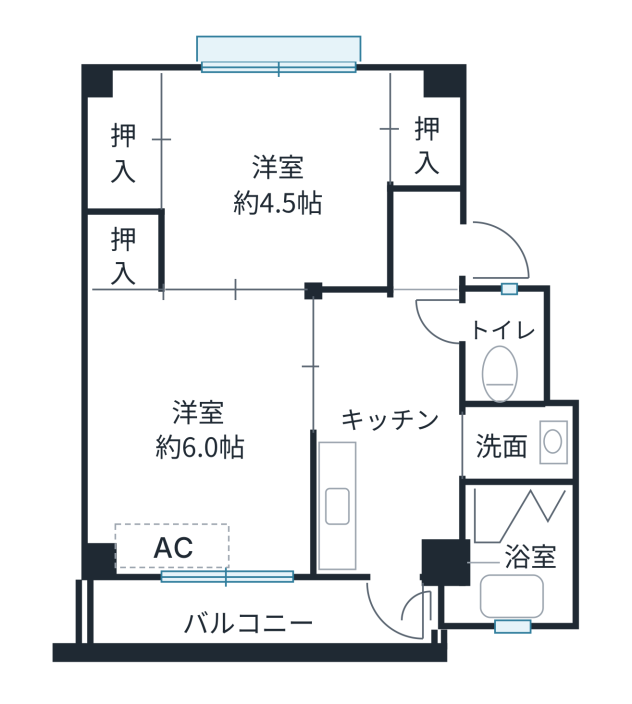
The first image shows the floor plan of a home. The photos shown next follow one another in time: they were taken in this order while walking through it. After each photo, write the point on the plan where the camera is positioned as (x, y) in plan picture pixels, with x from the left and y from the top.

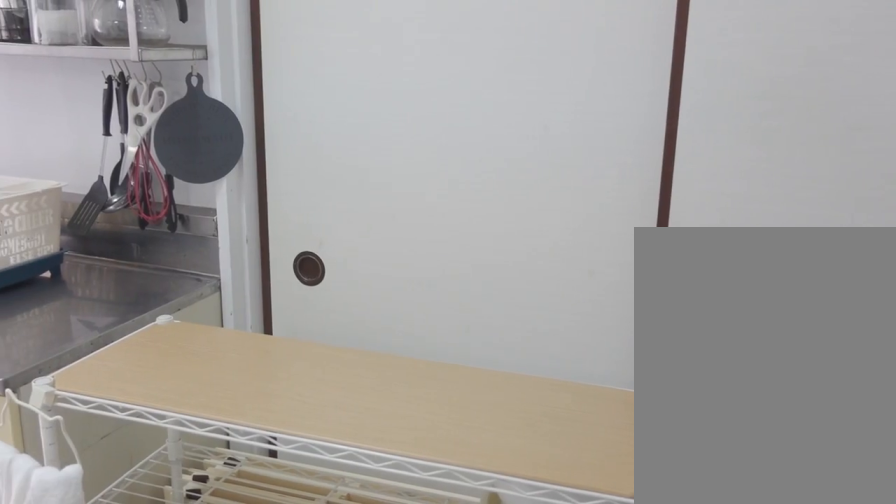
(410, 454)
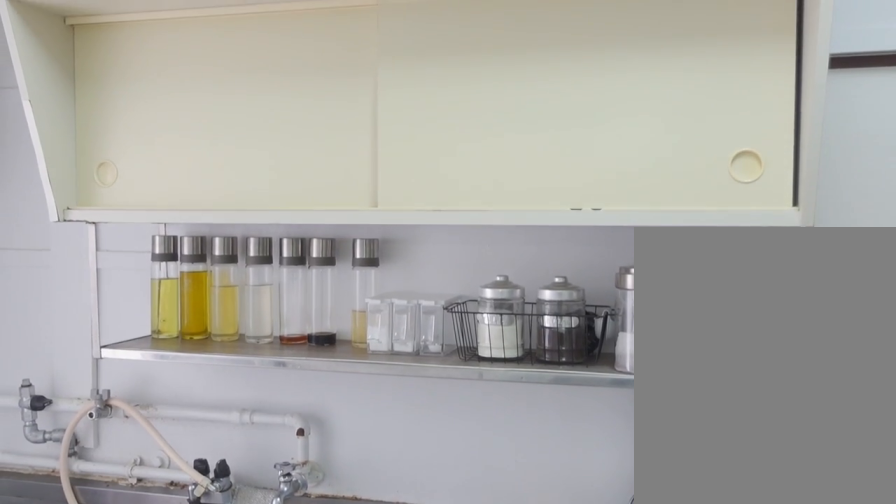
(410, 455)
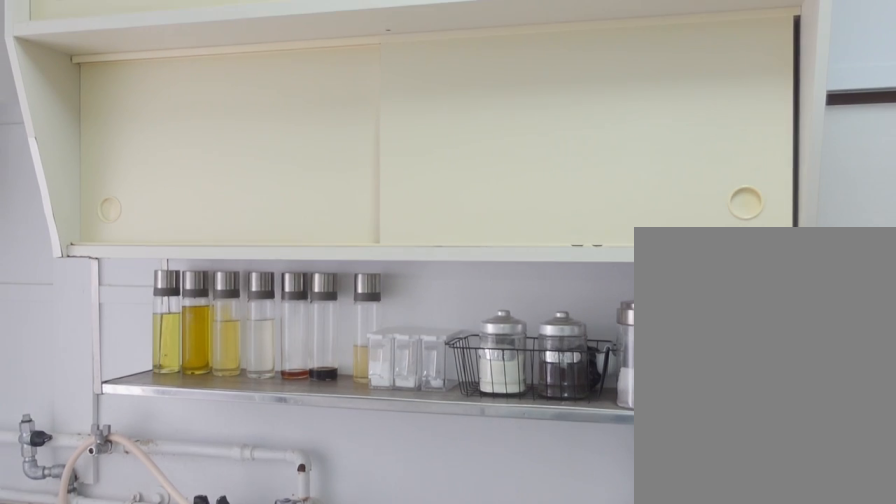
(410, 455)
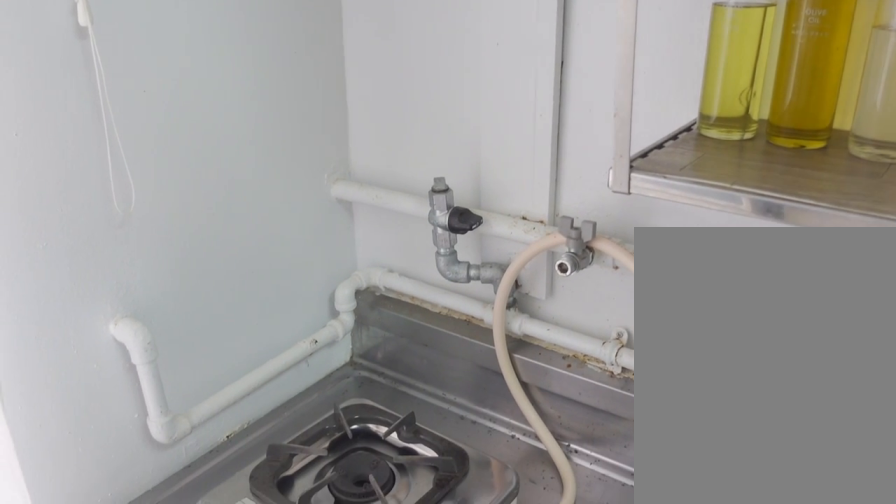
(410, 455)
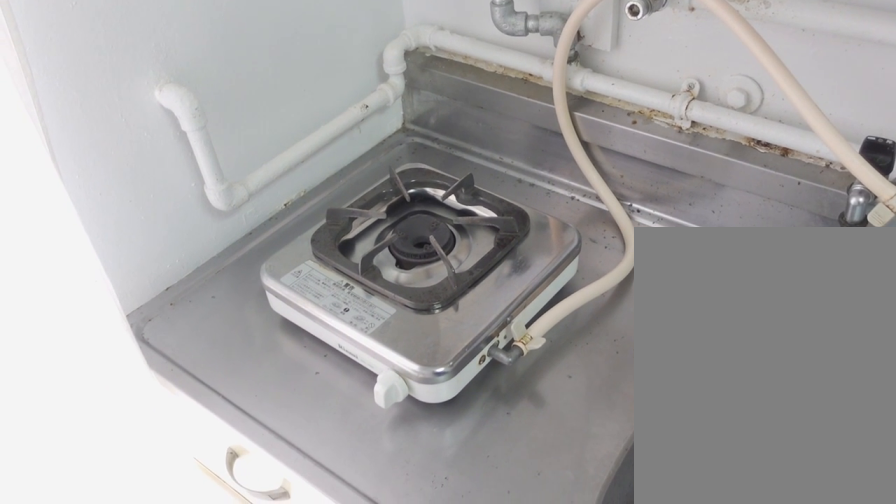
(409, 455)
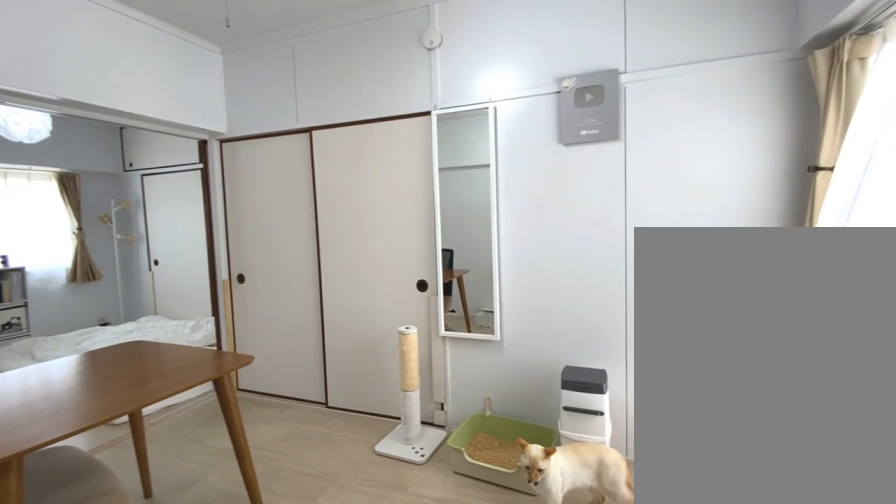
(134, 508)
